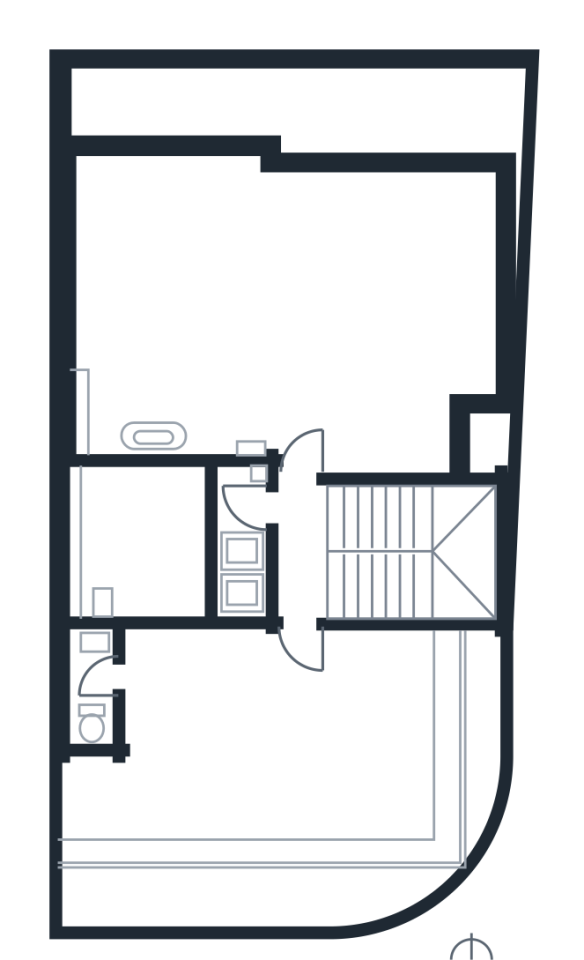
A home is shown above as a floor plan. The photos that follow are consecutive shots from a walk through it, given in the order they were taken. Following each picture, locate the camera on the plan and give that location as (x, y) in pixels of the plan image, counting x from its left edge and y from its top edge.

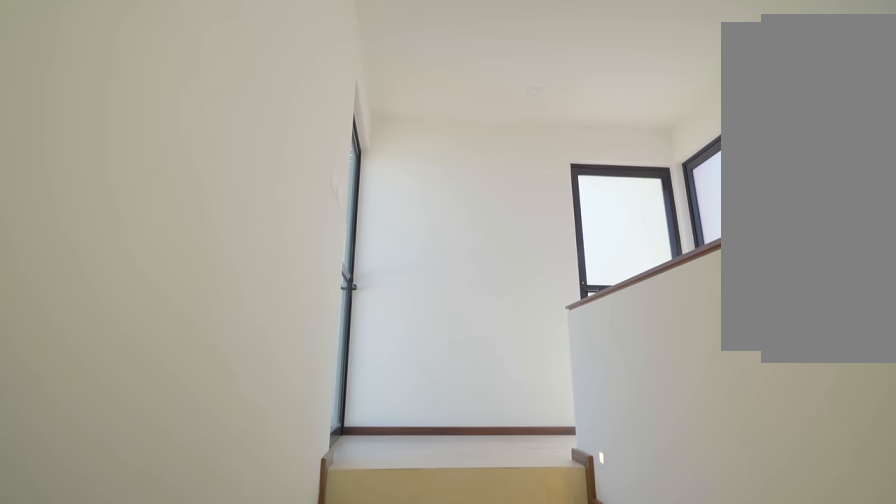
(452, 593)
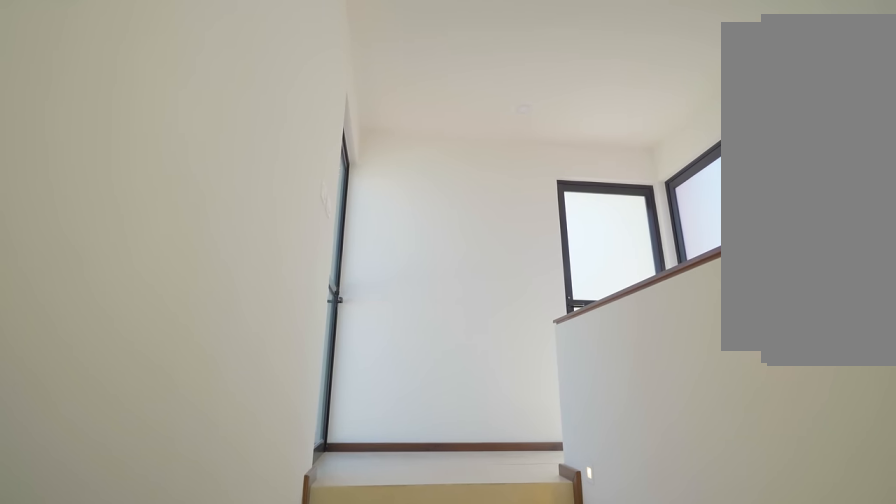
(452, 593)
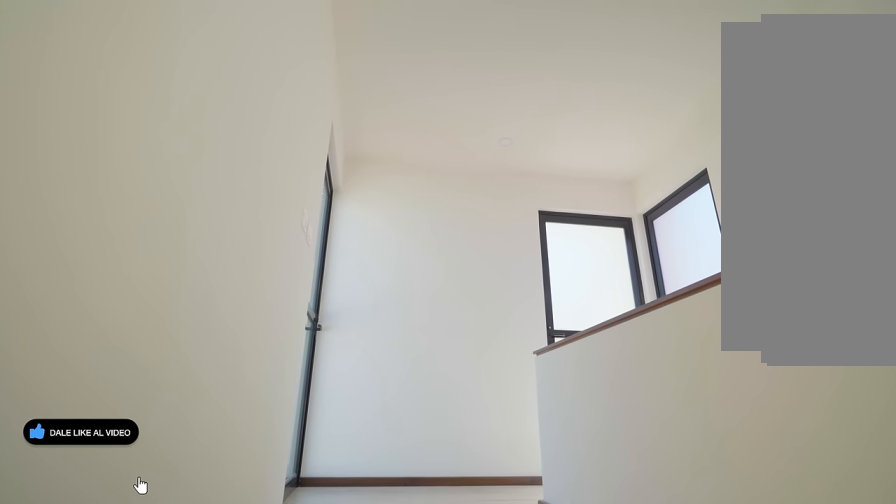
(442, 594)
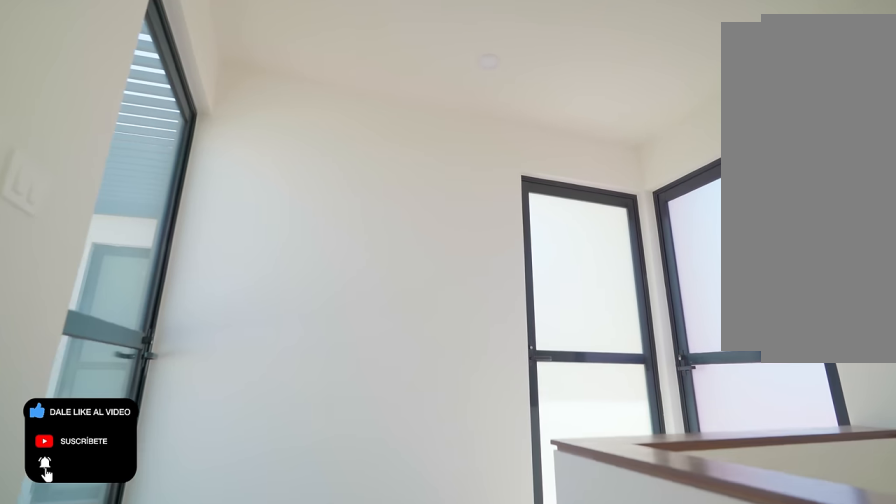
(404, 588)
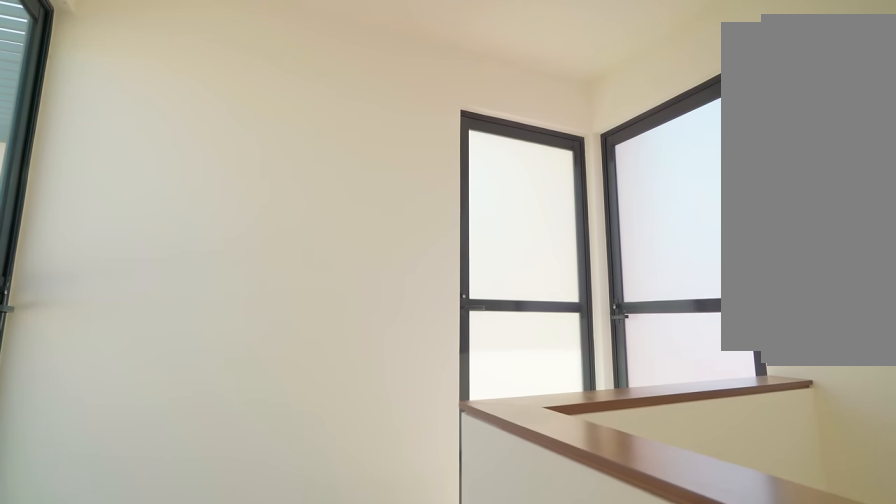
(349, 584)
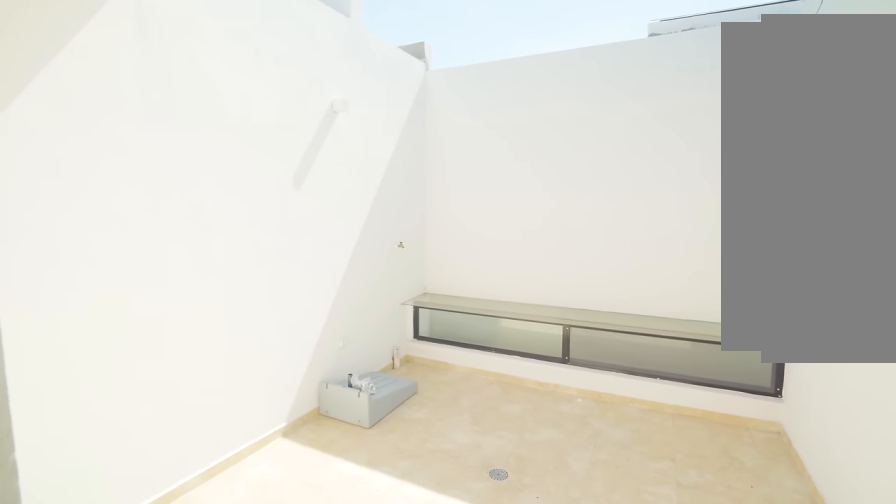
(271, 521)
